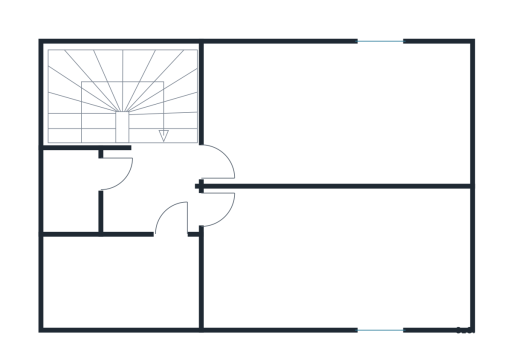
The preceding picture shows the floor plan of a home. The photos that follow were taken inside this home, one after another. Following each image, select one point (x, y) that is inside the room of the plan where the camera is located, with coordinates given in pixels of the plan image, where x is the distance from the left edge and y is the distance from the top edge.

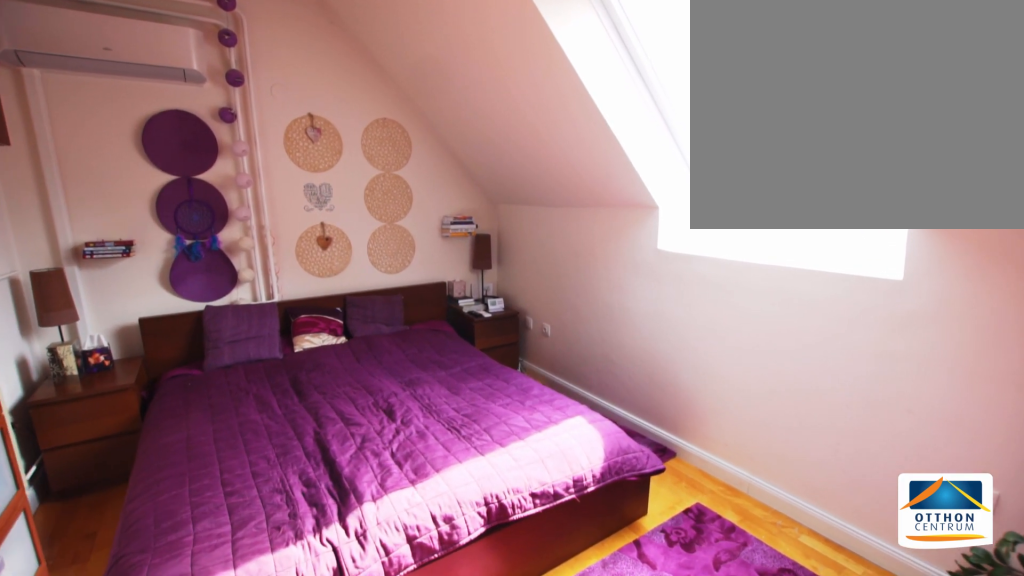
(342, 277)
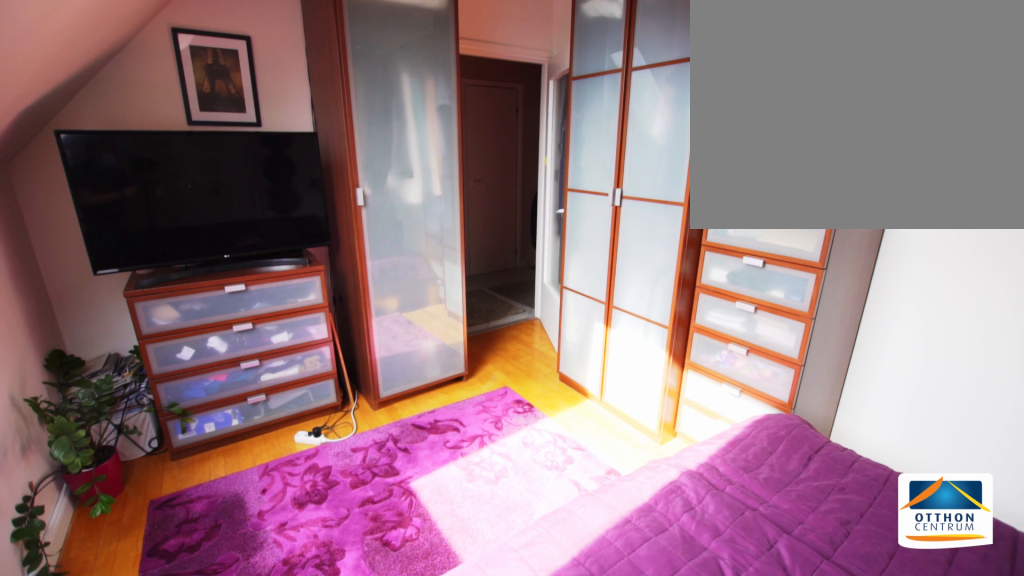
(341, 278)
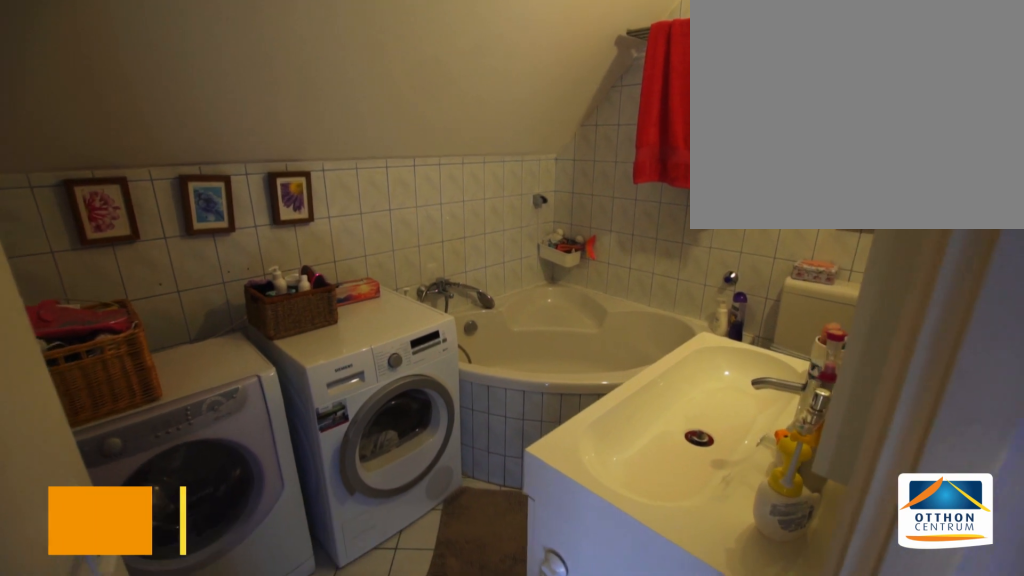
(114, 278)
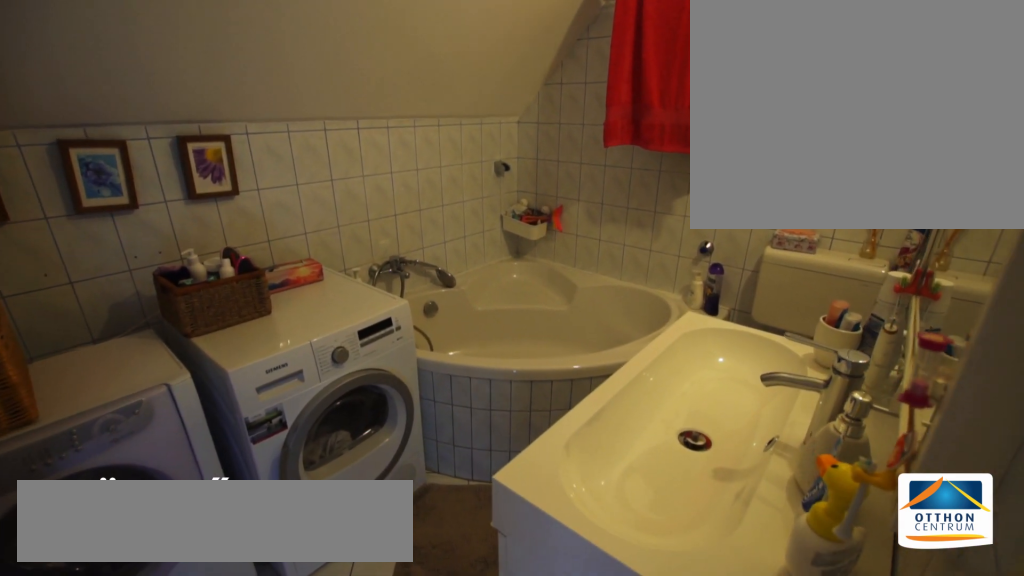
(114, 277)
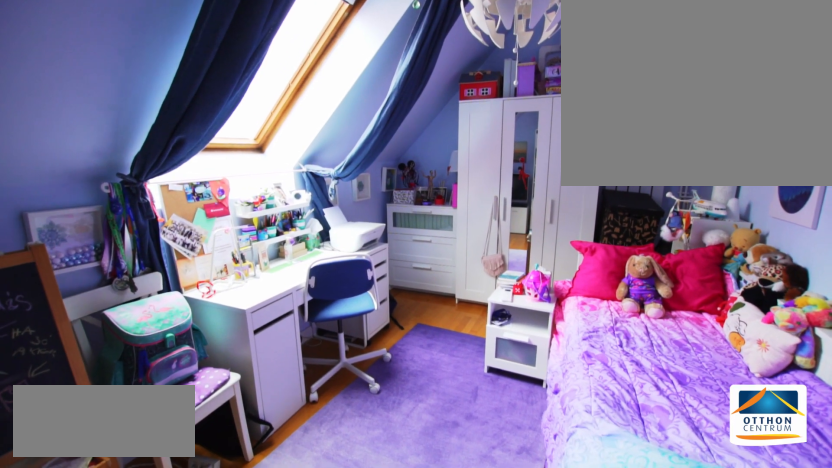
(340, 118)
